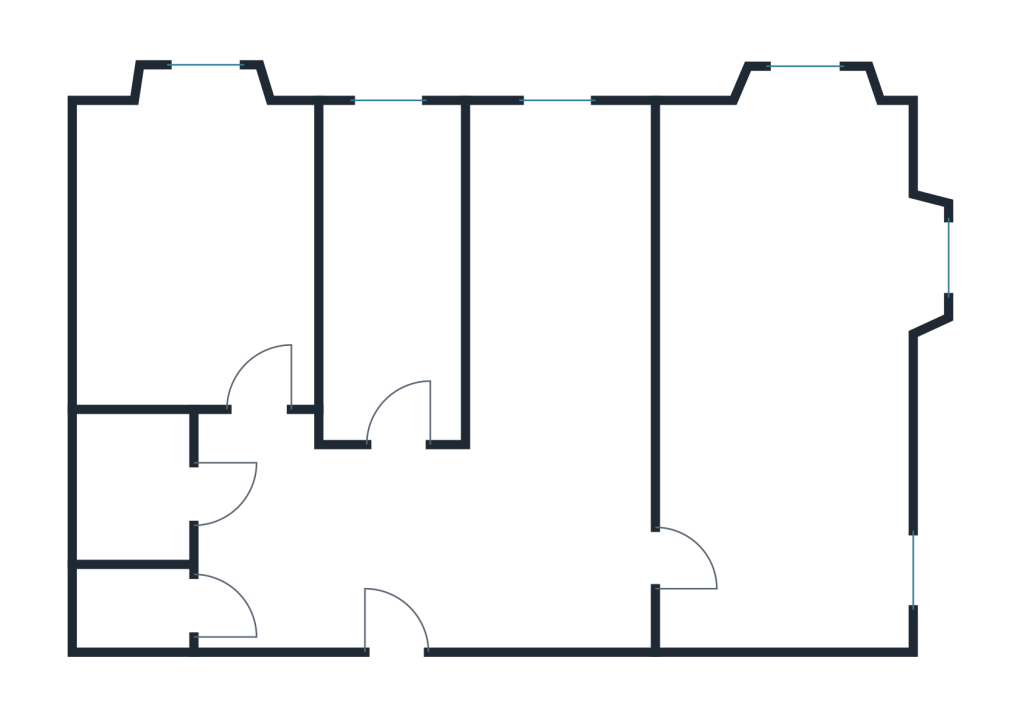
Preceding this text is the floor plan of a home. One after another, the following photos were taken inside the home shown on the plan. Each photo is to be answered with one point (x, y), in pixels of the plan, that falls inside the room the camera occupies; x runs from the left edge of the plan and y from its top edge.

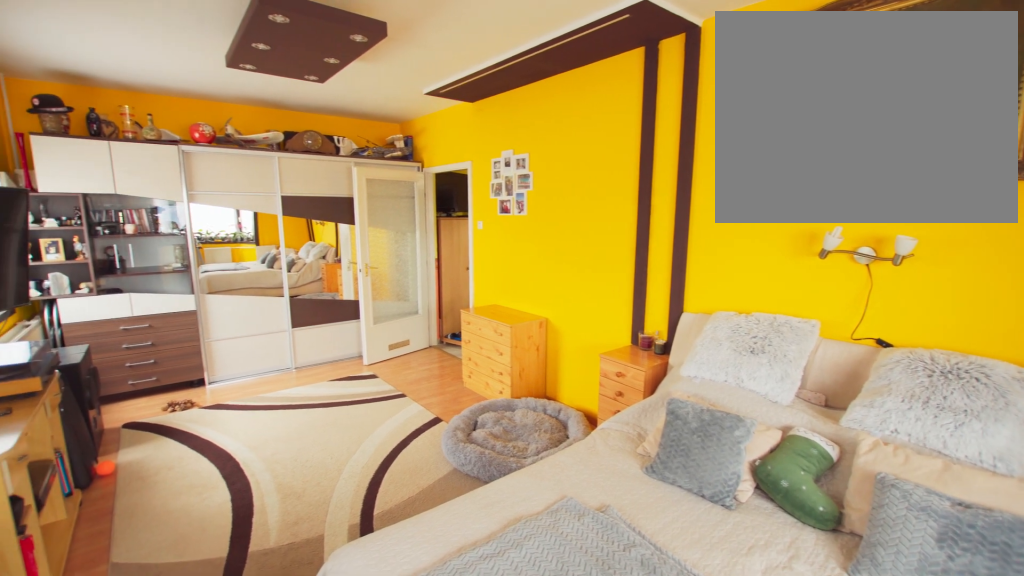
(786, 378)
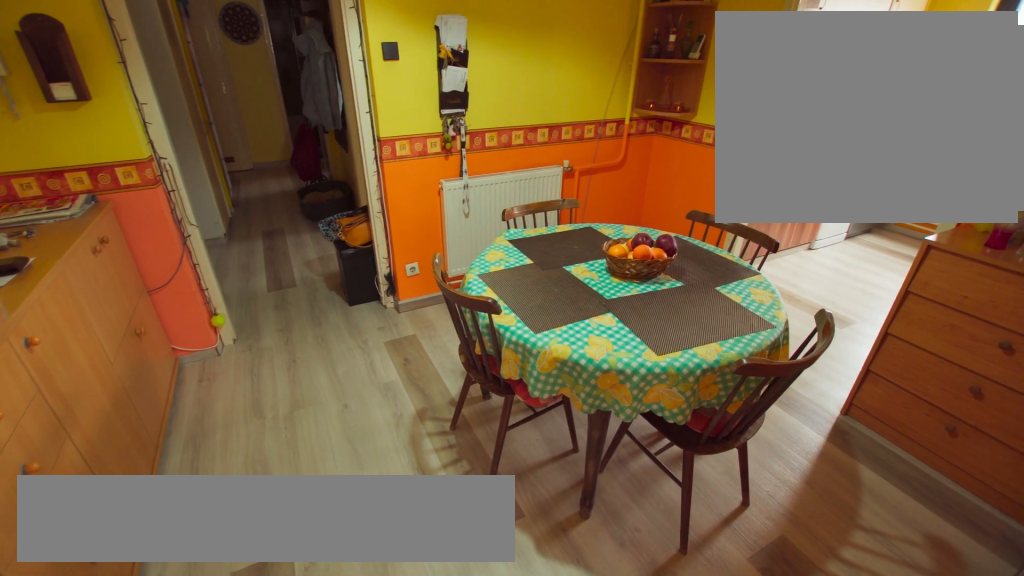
(565, 528)
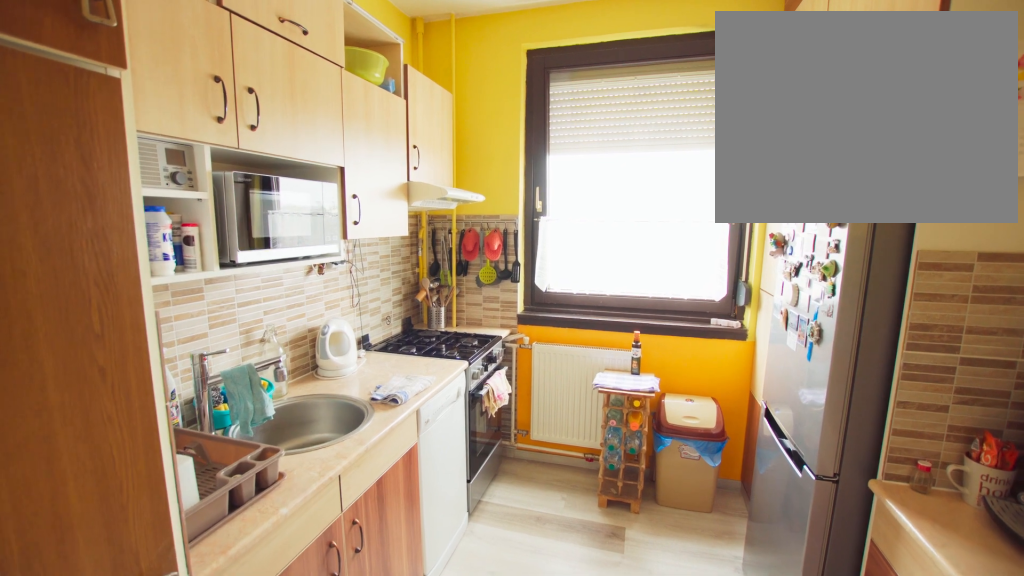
(564, 278)
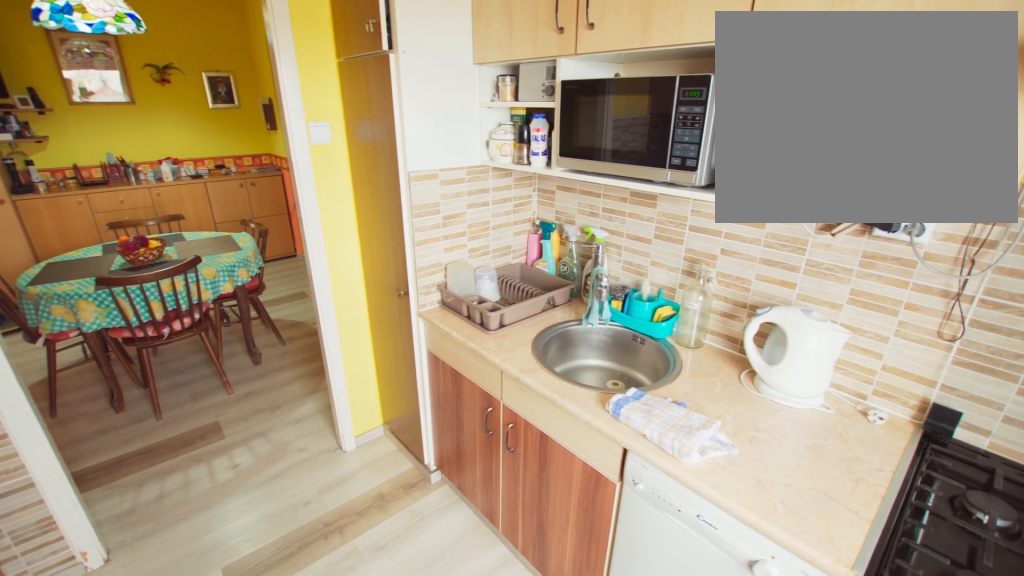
(565, 279)
